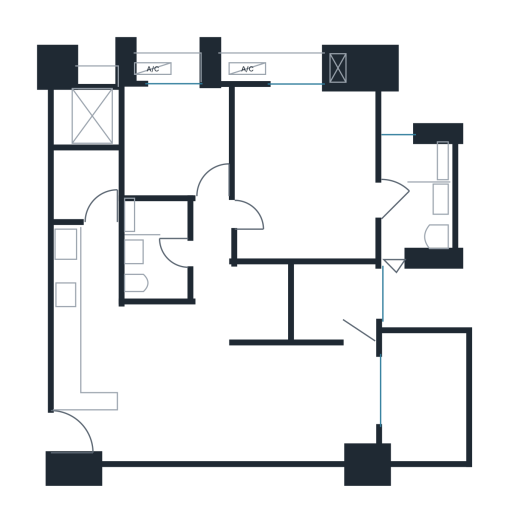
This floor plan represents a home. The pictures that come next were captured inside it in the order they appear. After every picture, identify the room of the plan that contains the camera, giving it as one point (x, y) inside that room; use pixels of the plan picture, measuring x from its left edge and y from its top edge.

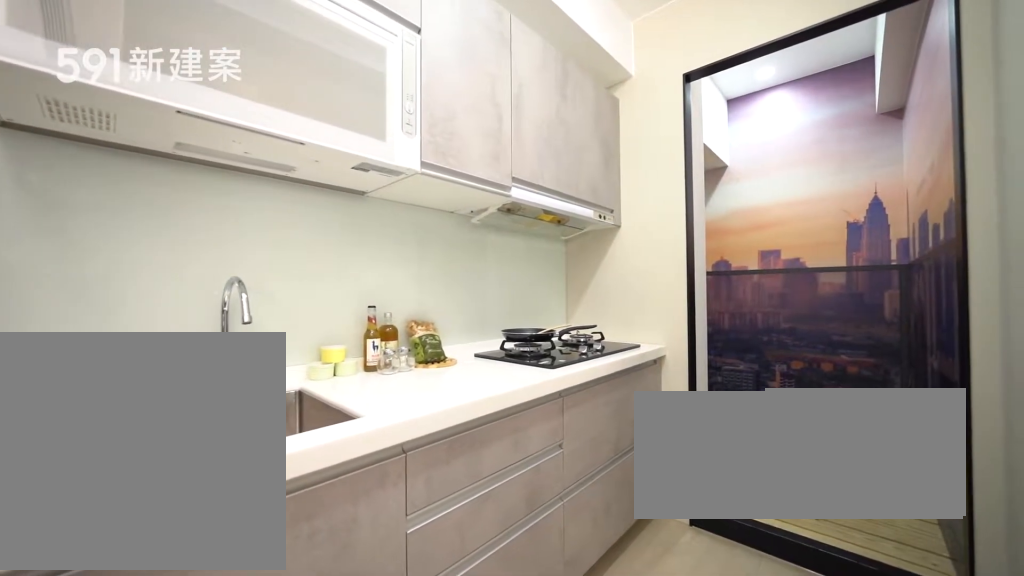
(85, 309)
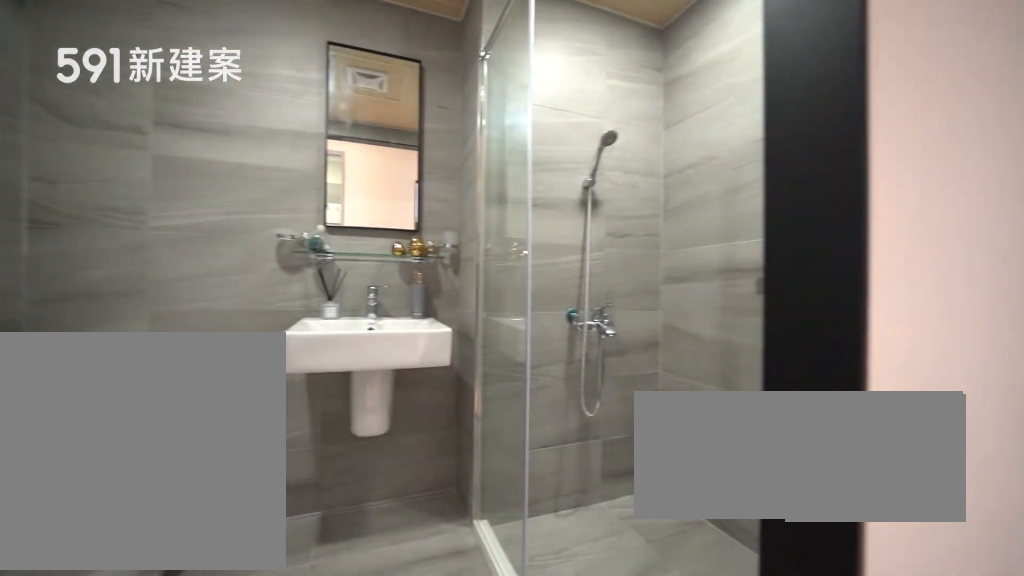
(154, 250)
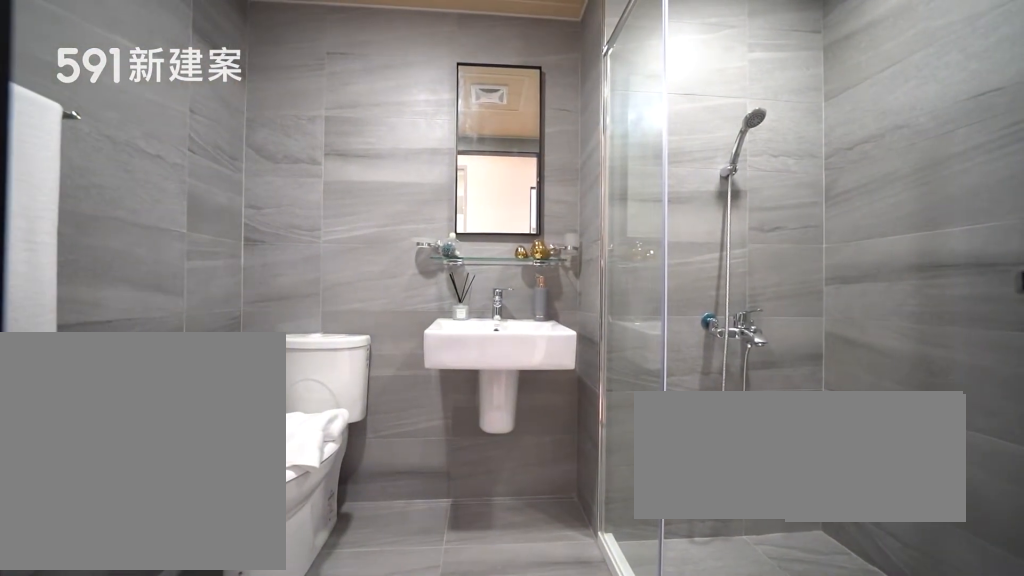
(154, 250)
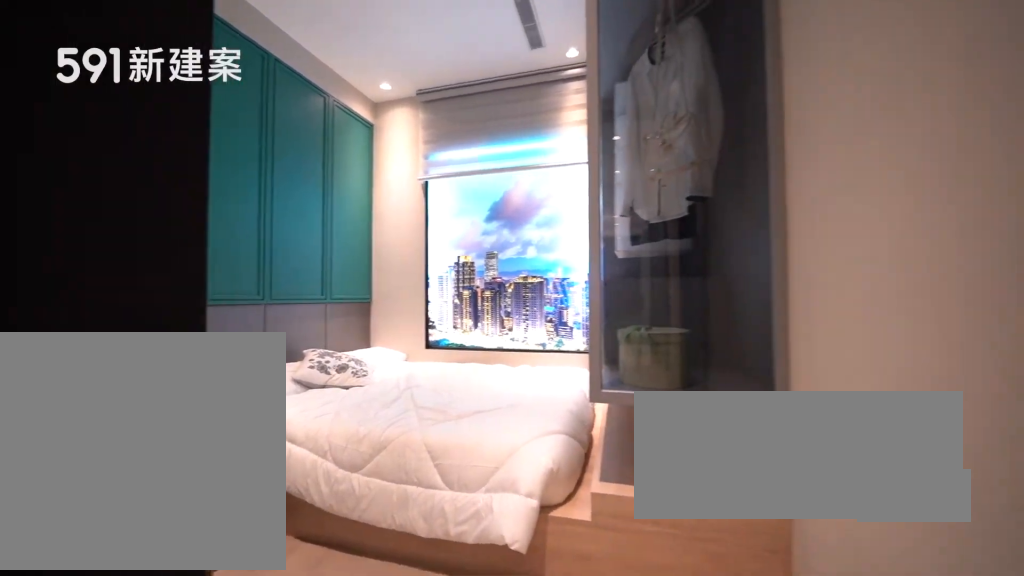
(175, 140)
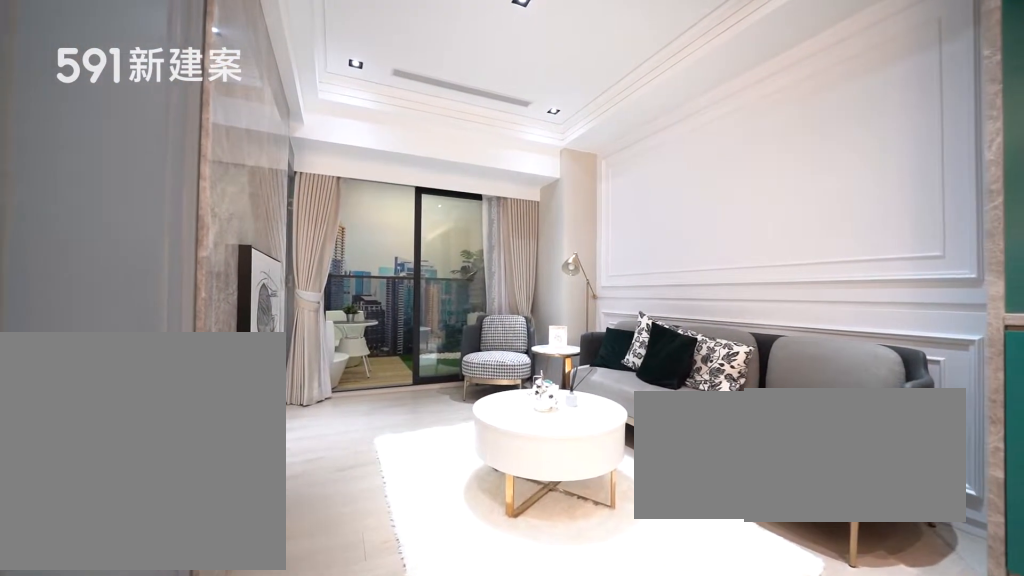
(302, 400)
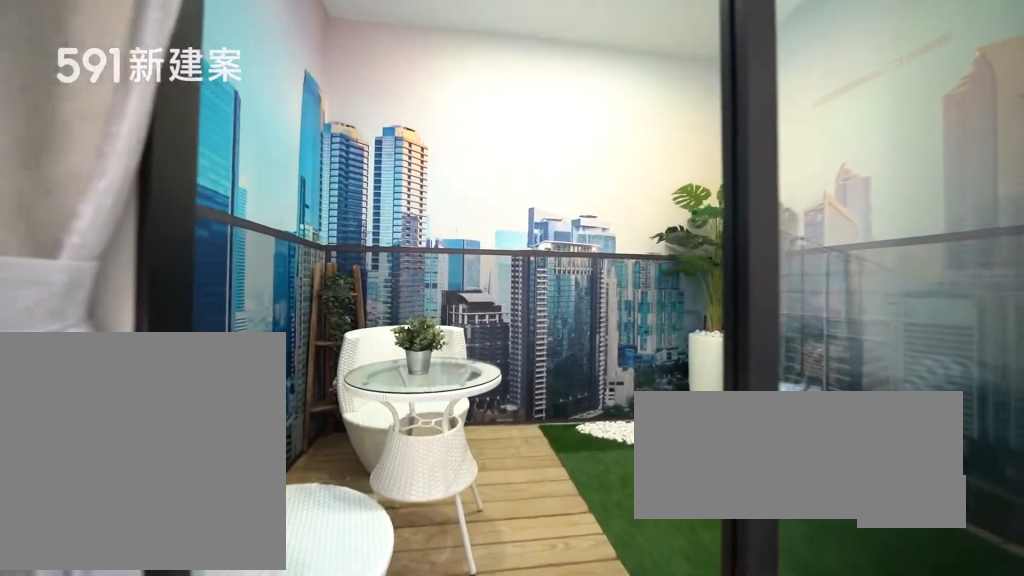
(427, 402)
